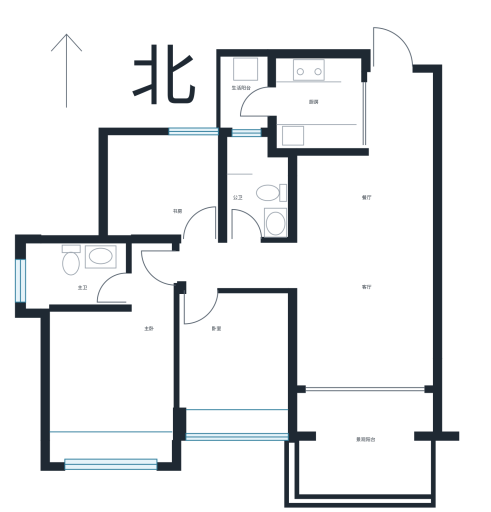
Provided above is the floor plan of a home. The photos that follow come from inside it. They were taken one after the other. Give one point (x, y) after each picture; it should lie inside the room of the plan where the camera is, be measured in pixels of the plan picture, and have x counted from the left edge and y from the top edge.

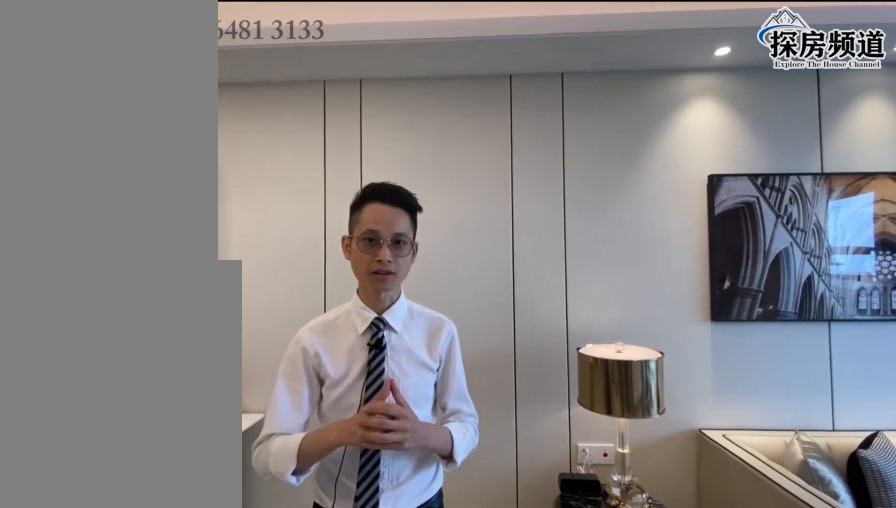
(378, 246)
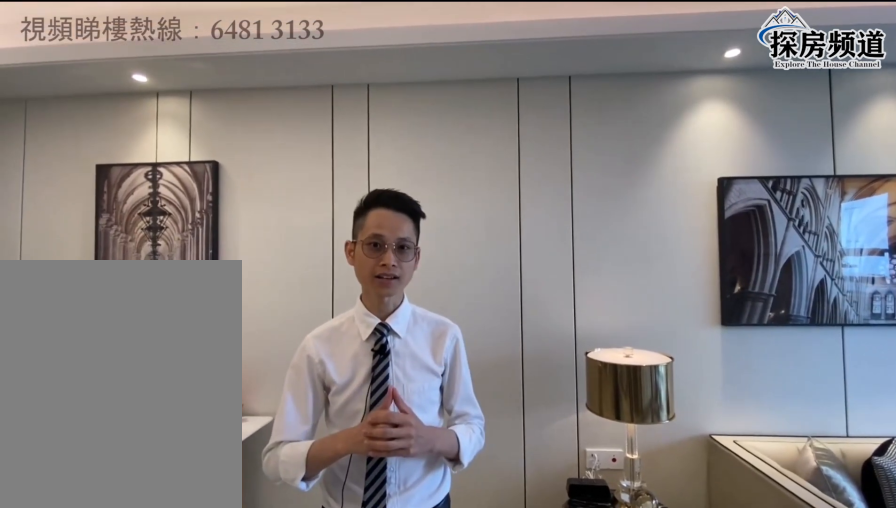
(378, 235)
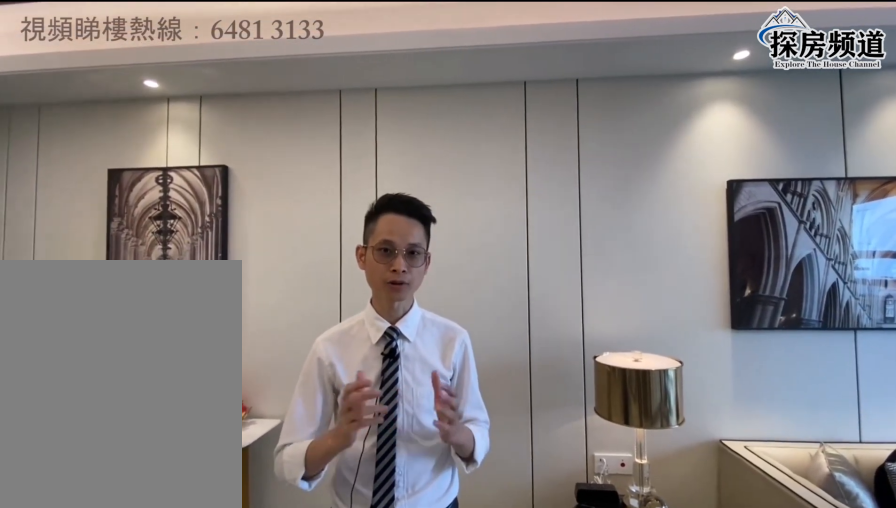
(378, 246)
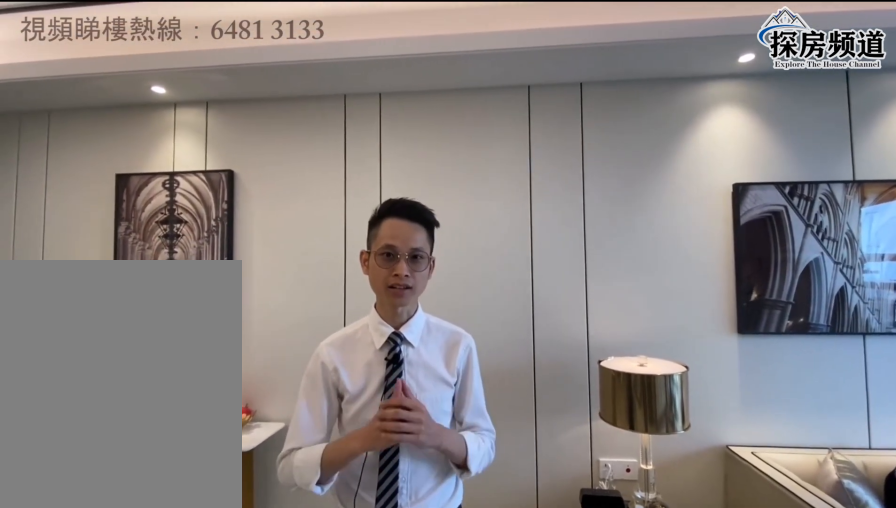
(378, 235)
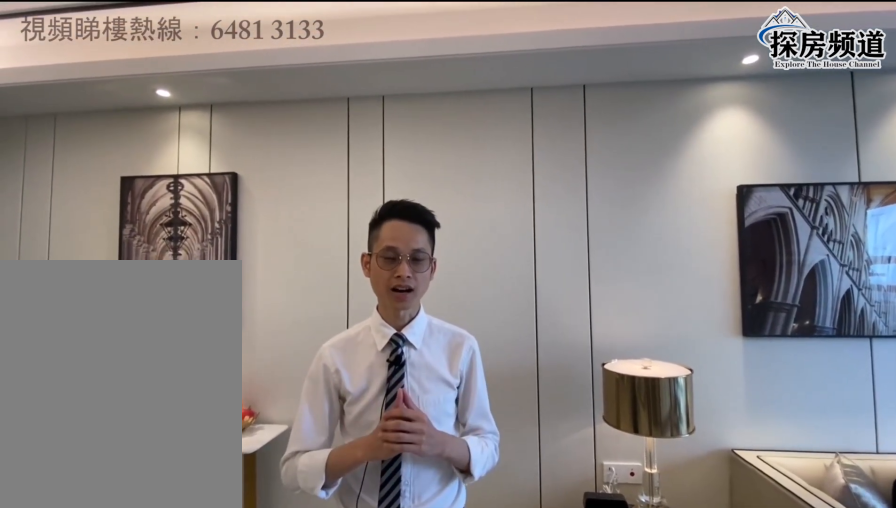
(378, 246)
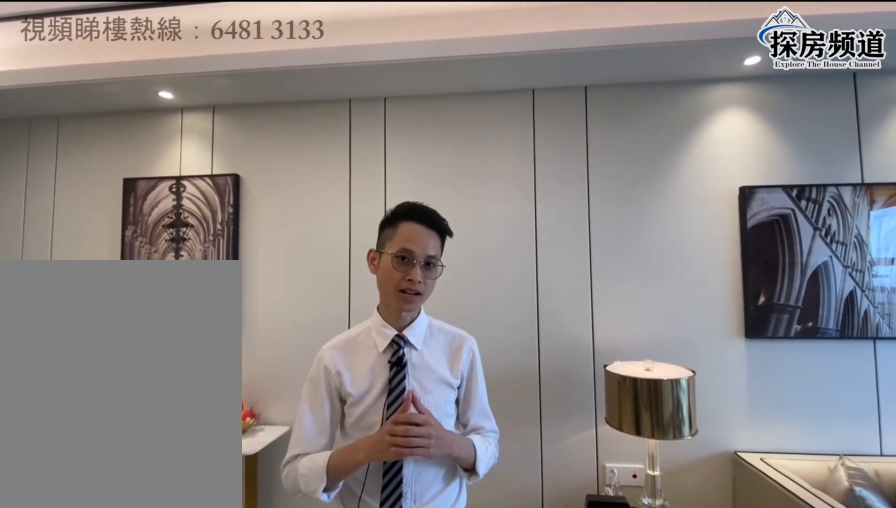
(378, 235)
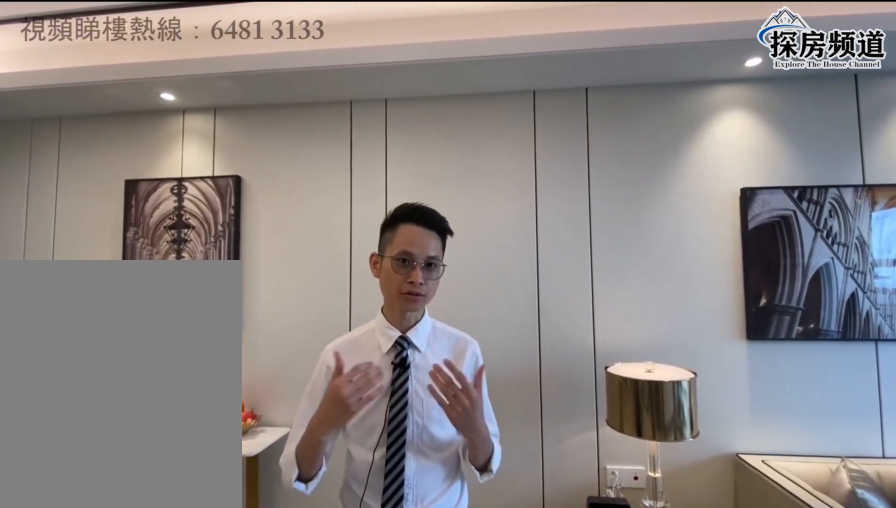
(378, 246)
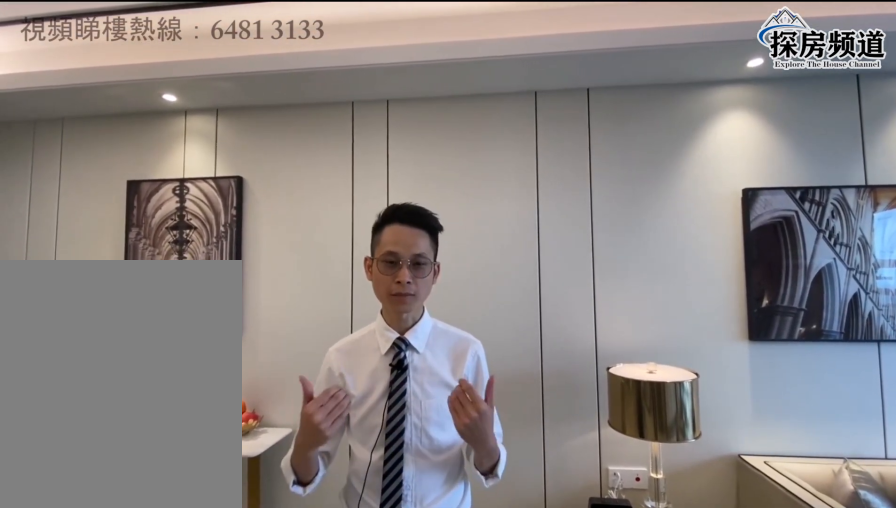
(378, 235)
